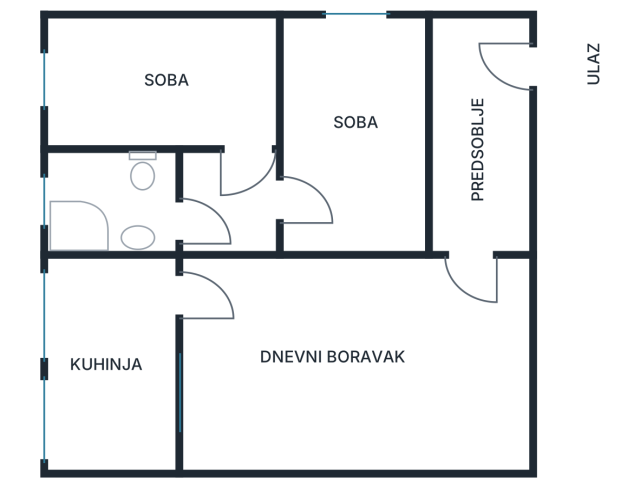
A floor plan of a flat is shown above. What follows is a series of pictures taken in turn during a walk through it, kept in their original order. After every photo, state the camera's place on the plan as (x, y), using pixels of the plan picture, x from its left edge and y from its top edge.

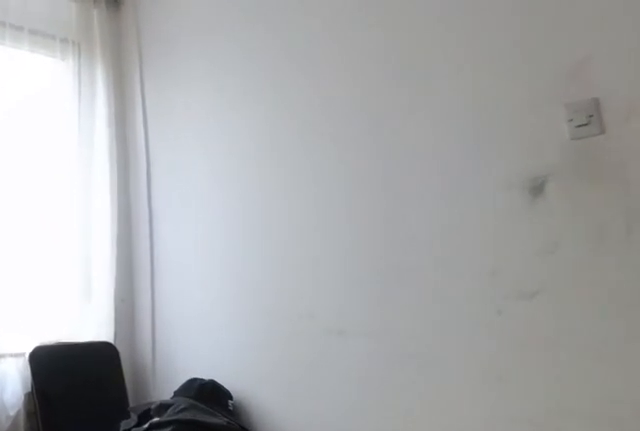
(332, 169)
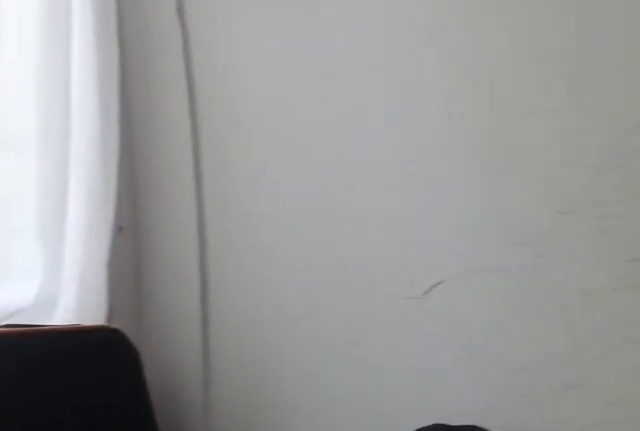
(335, 85)
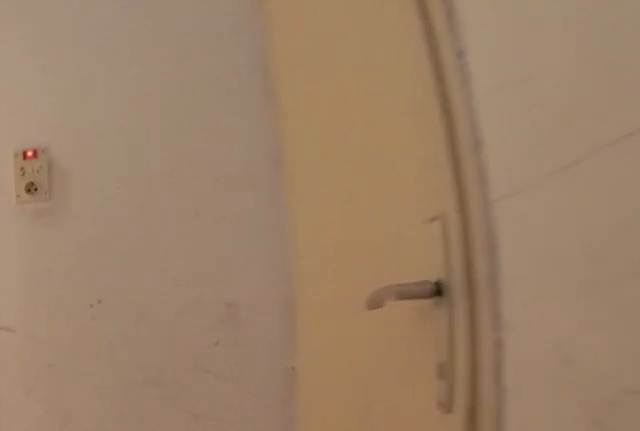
(319, 212)
